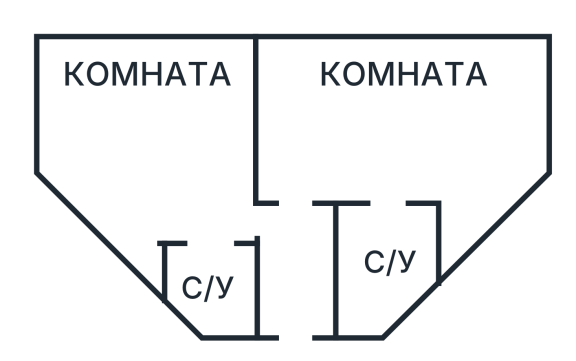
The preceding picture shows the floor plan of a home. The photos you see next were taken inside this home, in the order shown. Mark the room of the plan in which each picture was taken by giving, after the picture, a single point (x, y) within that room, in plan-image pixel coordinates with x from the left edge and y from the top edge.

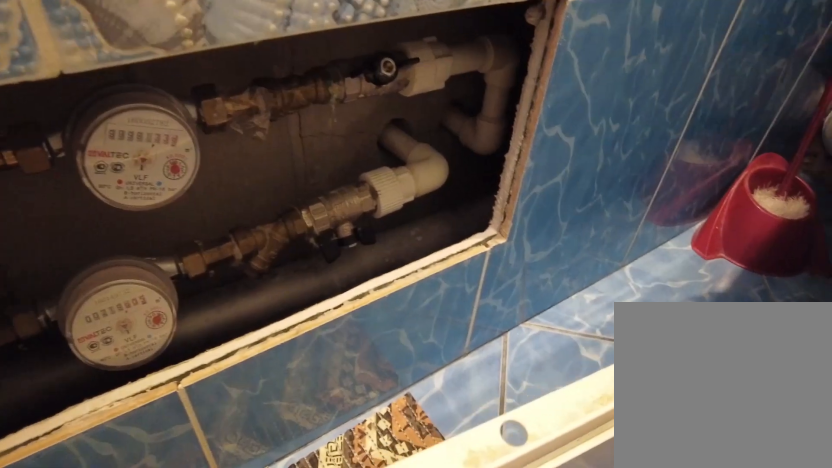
(222, 275)
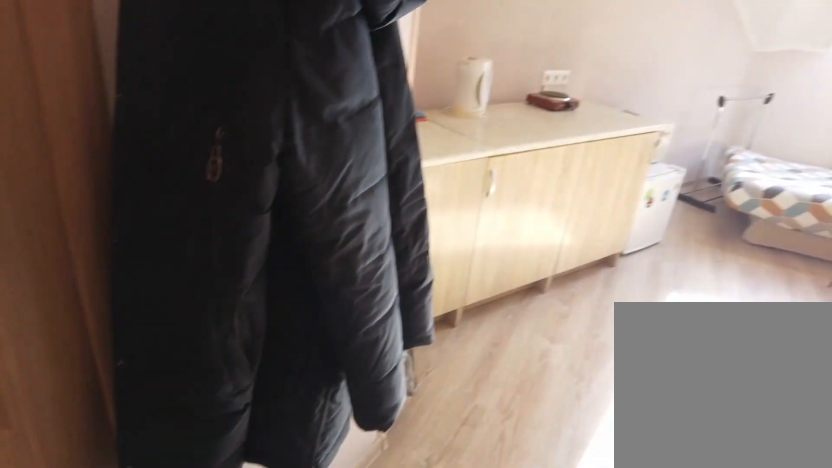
(194, 212)
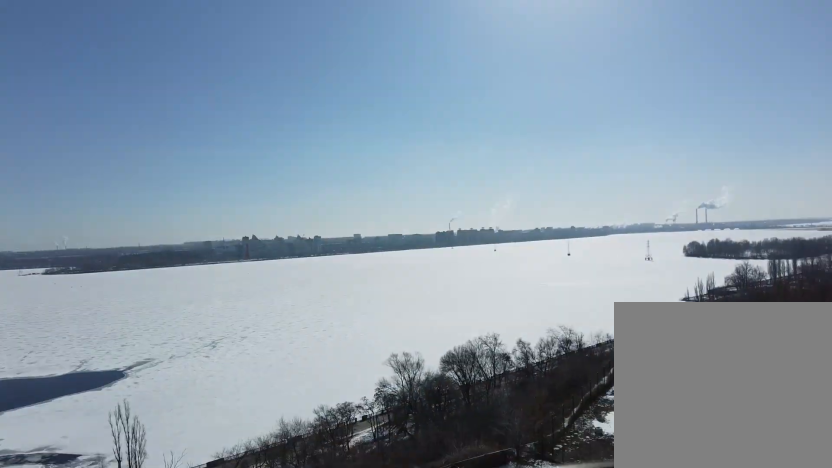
(213, 94)
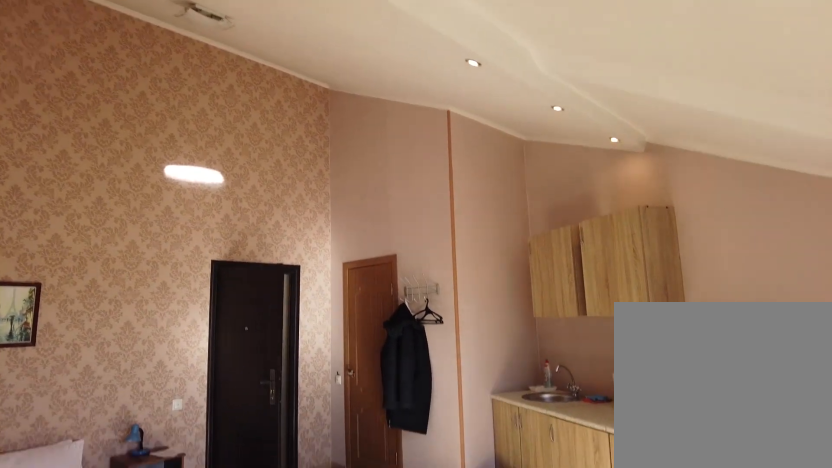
(213, 94)
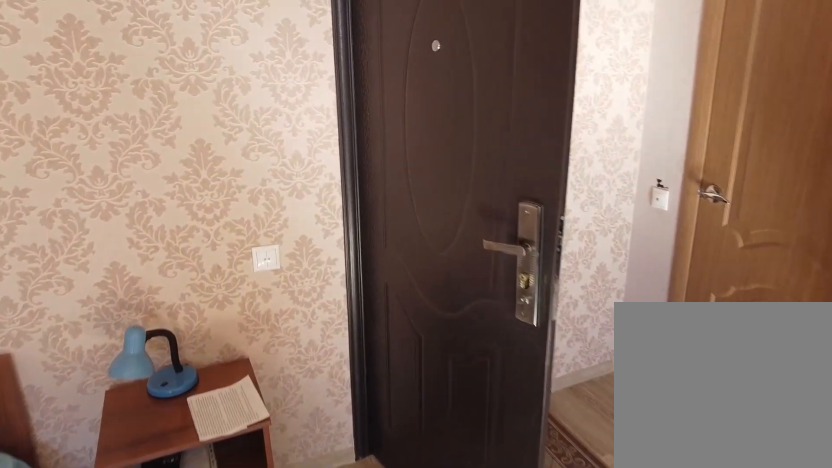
(228, 175)
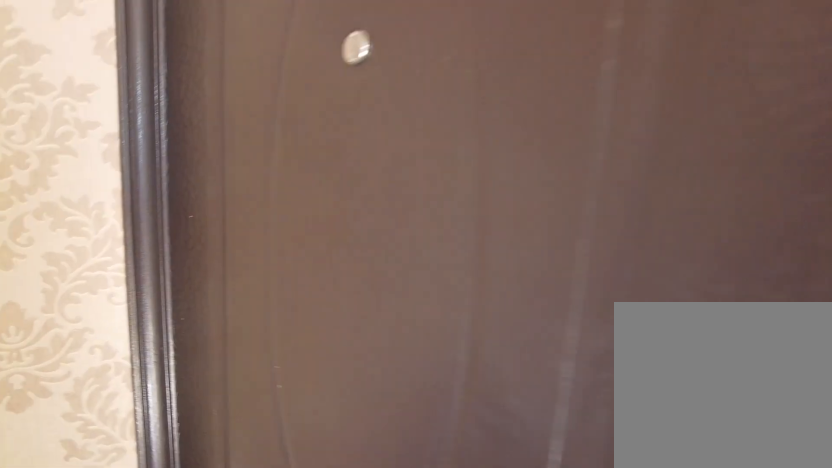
(241, 221)
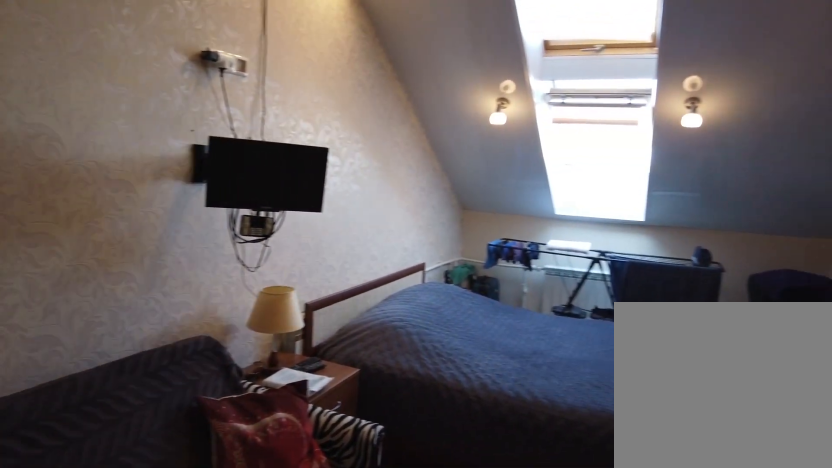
(323, 174)
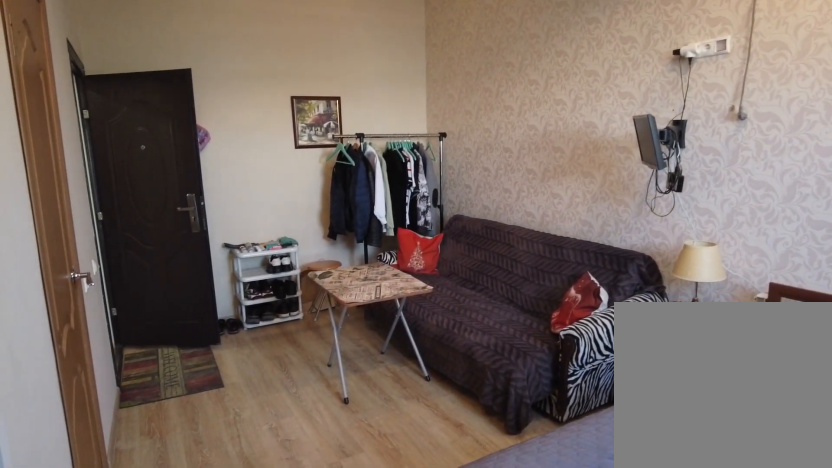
(323, 174)
